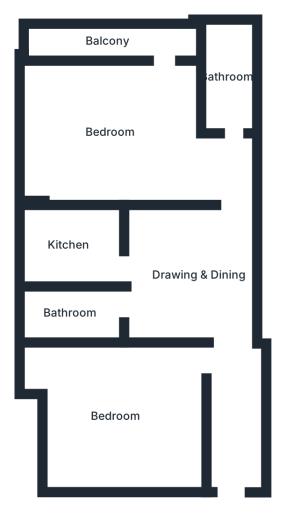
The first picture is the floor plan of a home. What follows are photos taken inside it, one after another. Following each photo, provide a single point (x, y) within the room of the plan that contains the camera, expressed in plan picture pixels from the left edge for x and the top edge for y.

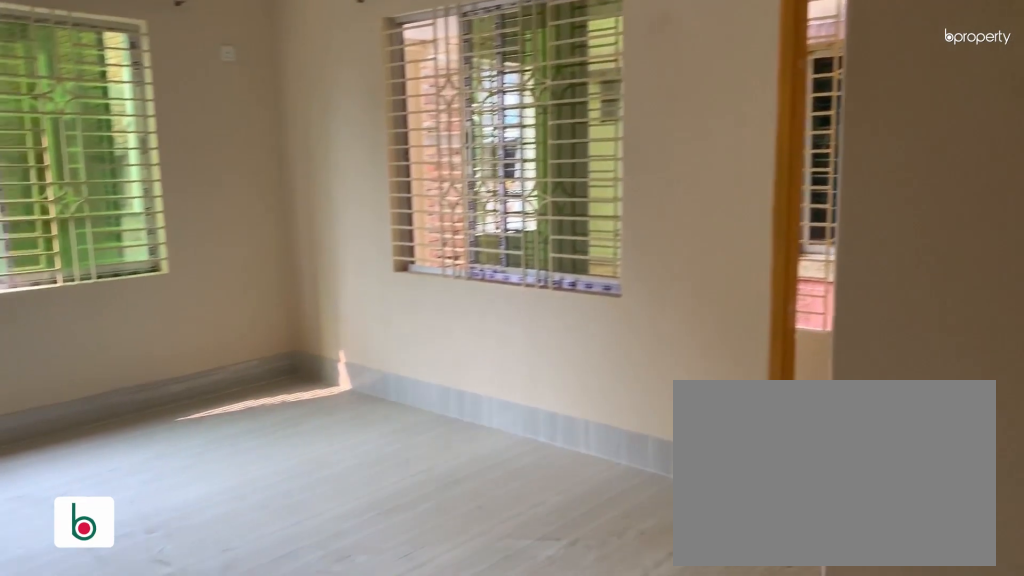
(134, 145)
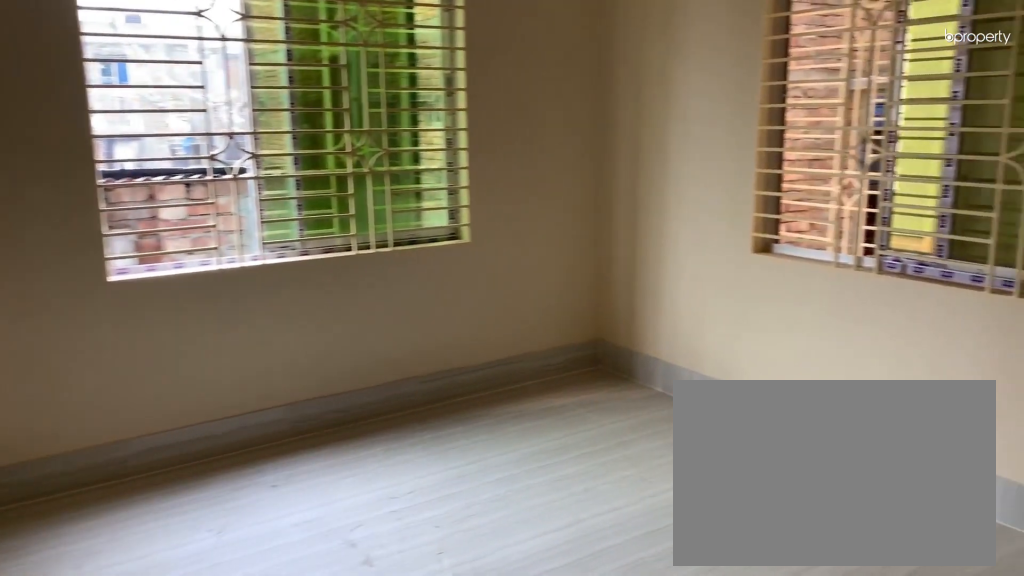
(134, 145)
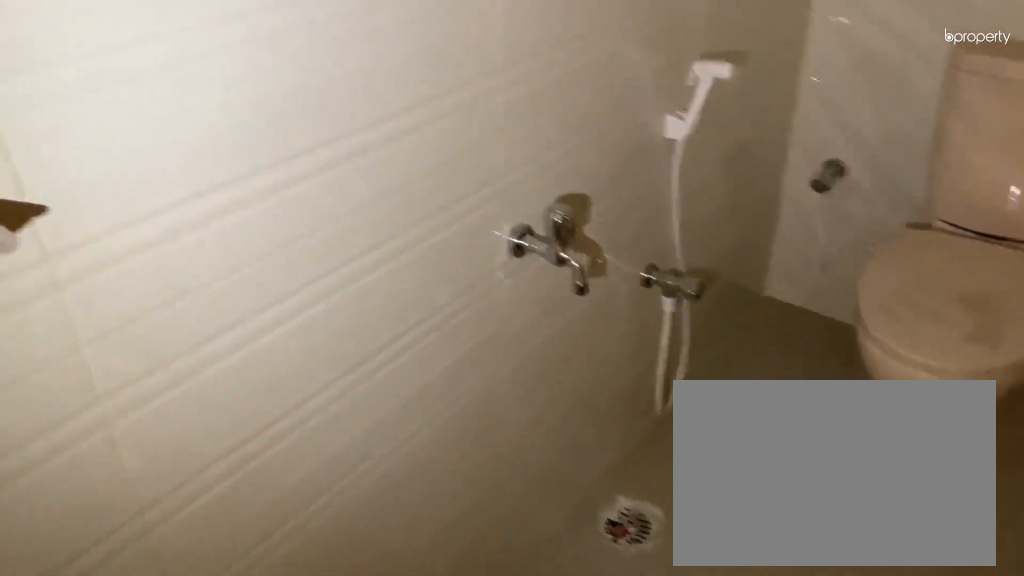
(230, 76)
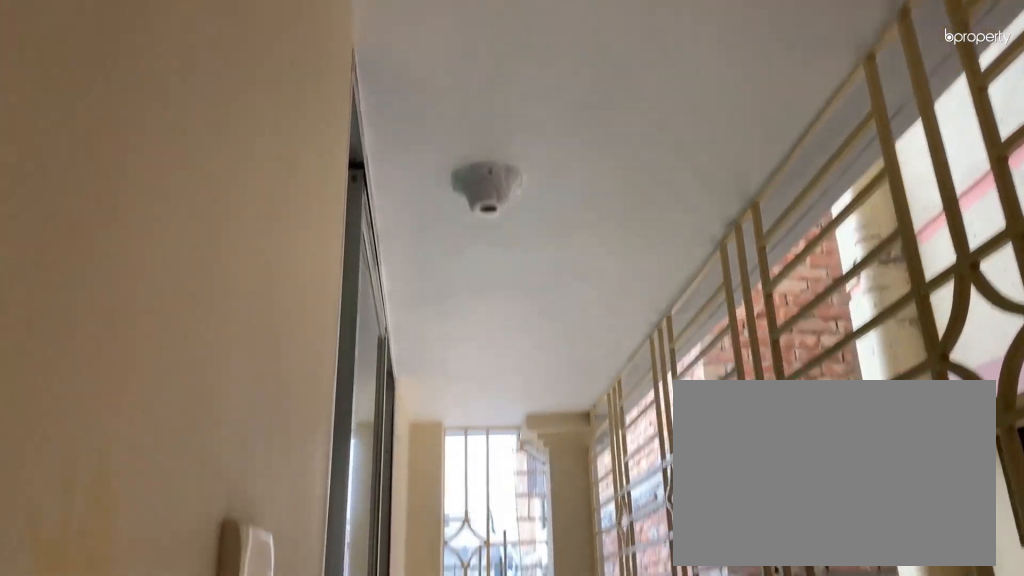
(104, 45)
